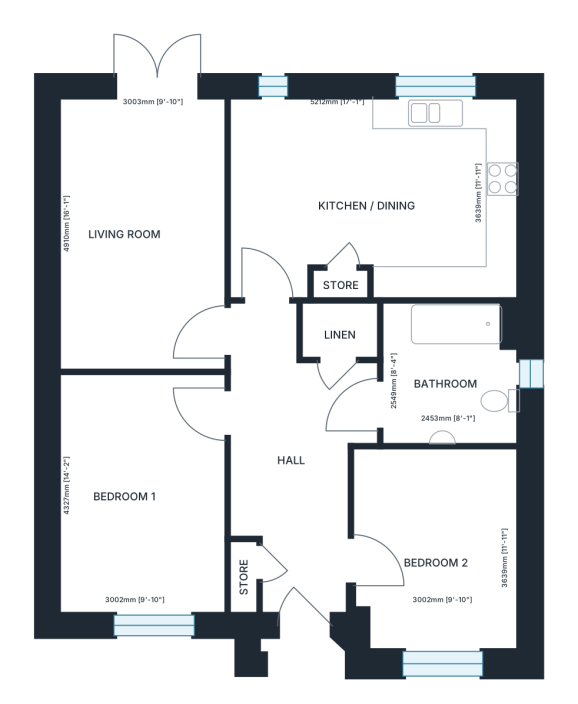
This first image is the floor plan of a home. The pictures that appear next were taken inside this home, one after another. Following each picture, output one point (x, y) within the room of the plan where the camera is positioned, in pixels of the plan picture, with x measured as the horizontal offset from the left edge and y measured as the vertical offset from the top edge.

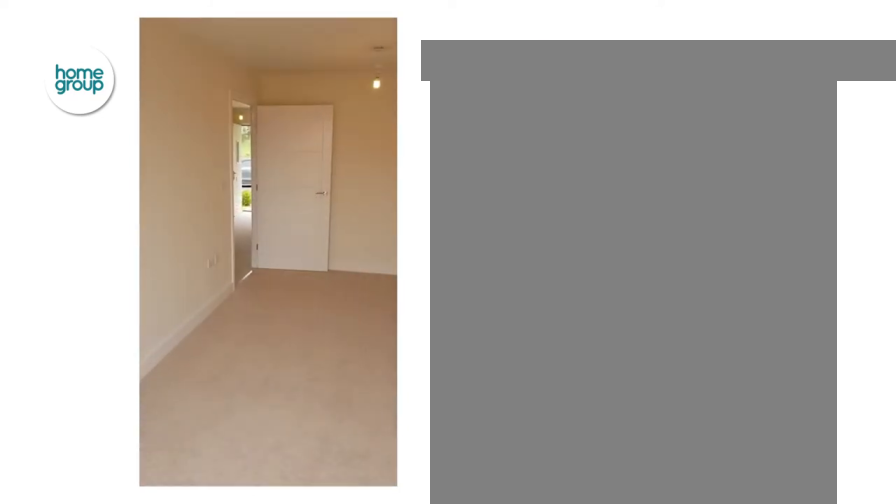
(142, 233)
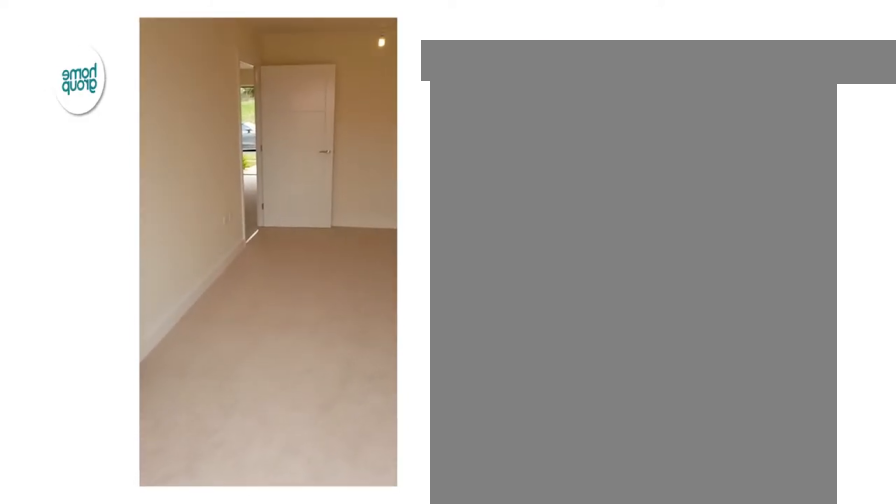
(142, 233)
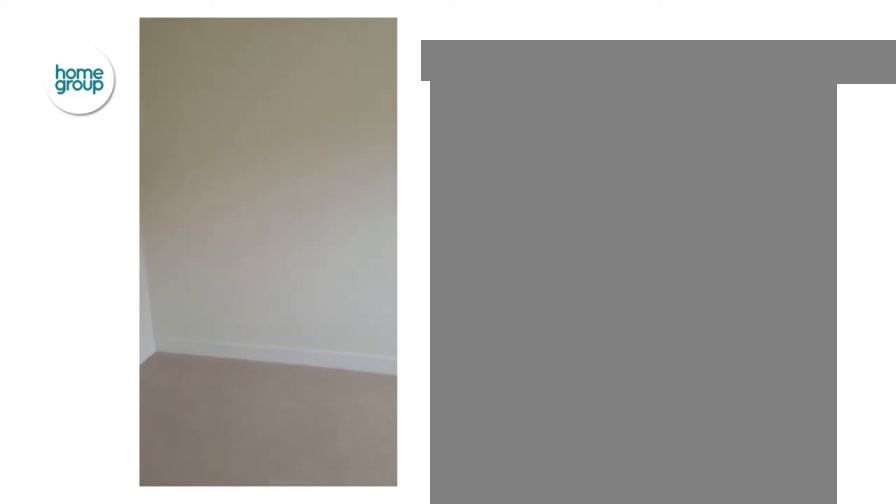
(439, 549)
